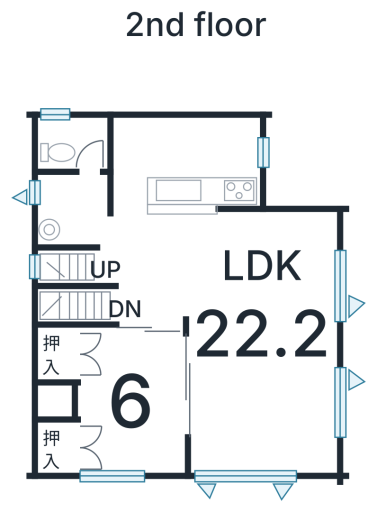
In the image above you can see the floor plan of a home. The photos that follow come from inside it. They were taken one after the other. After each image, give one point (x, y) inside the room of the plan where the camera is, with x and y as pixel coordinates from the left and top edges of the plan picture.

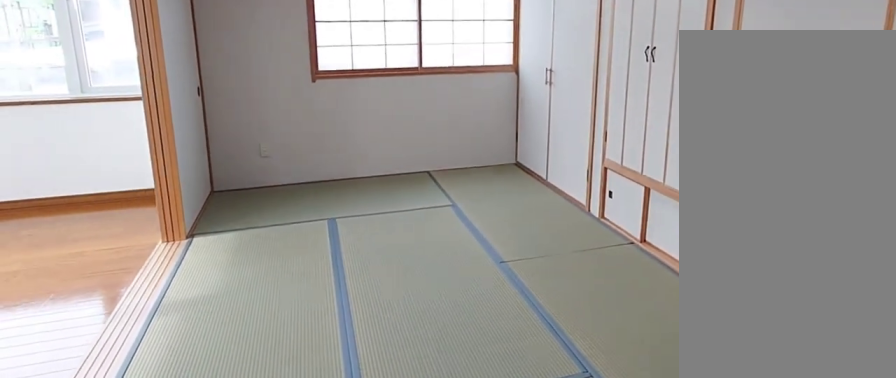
(130, 397)
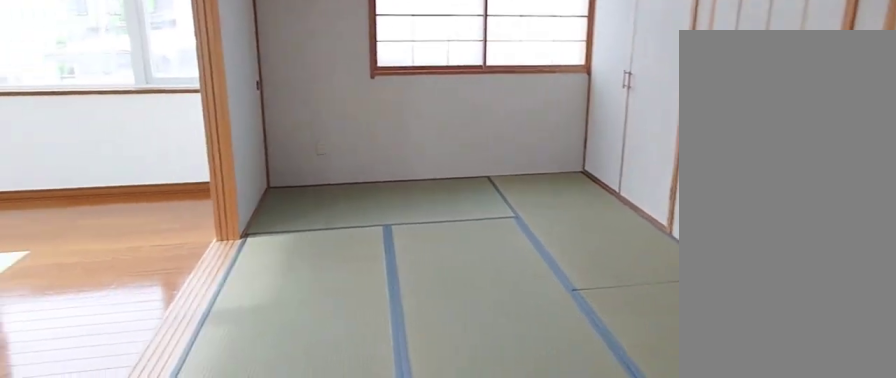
(130, 397)
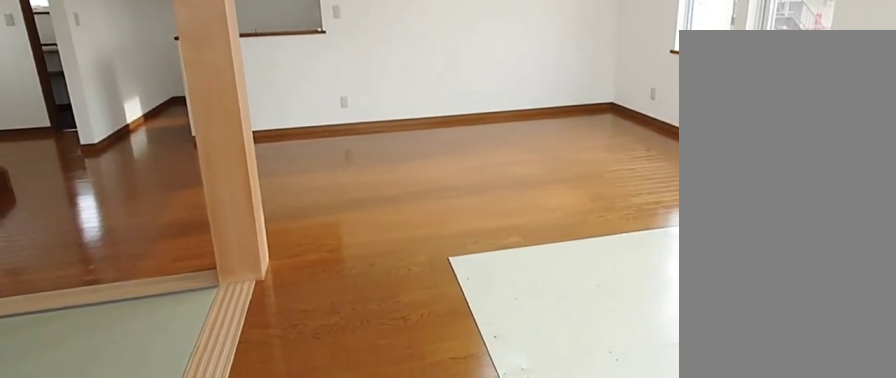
(260, 330)
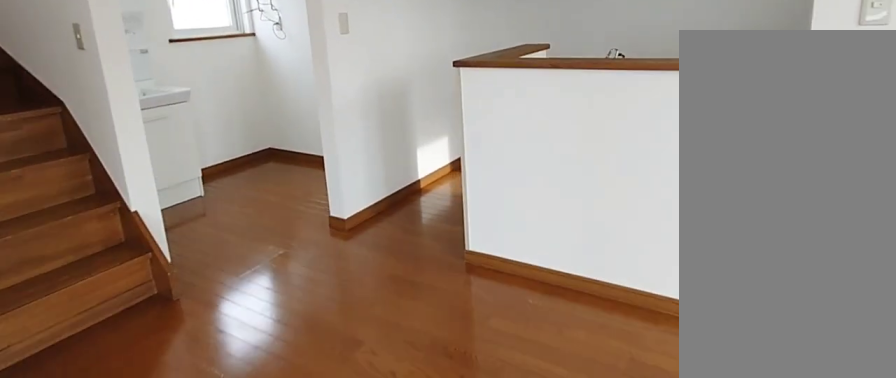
(260, 330)
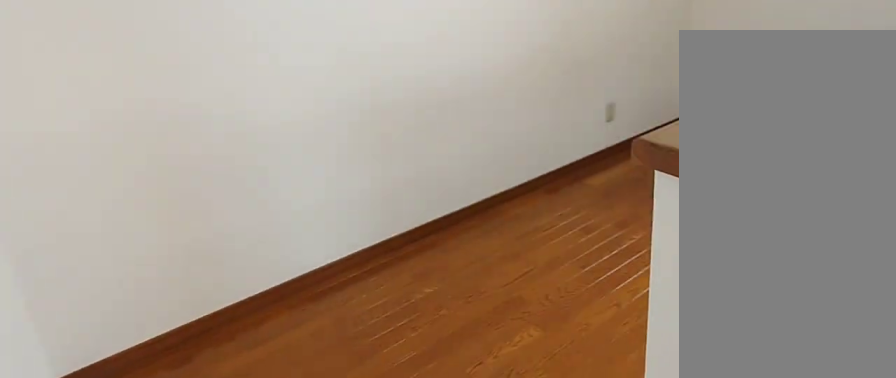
(181, 160)
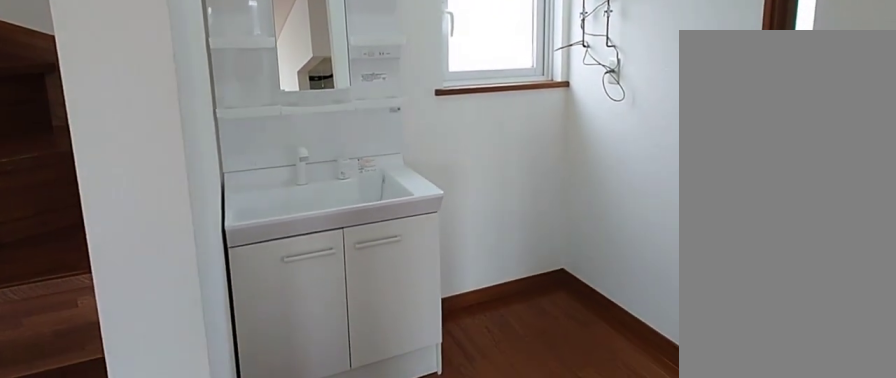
(73, 214)
